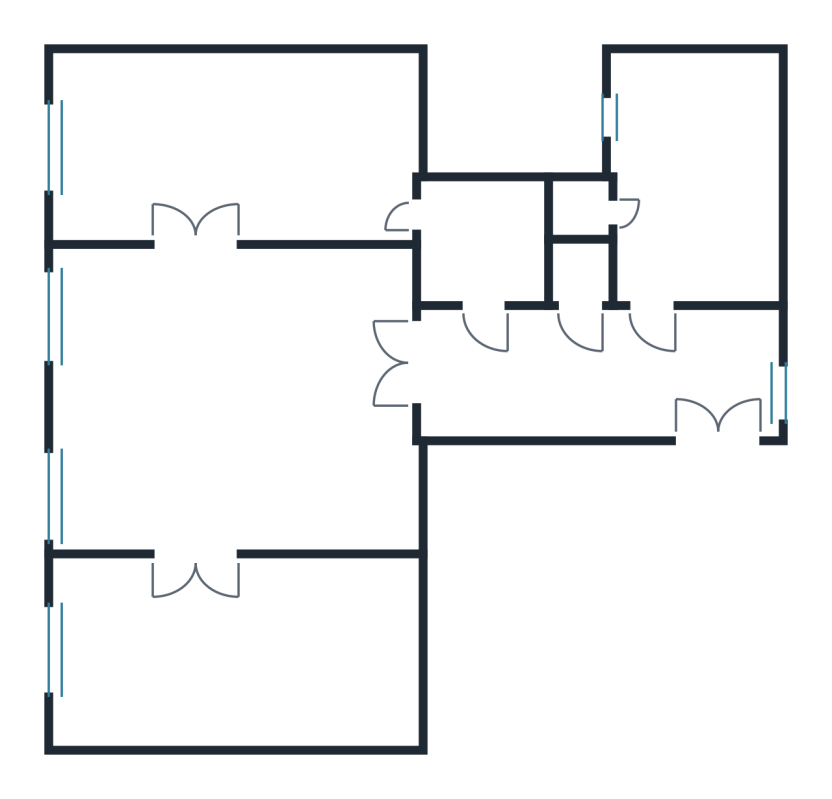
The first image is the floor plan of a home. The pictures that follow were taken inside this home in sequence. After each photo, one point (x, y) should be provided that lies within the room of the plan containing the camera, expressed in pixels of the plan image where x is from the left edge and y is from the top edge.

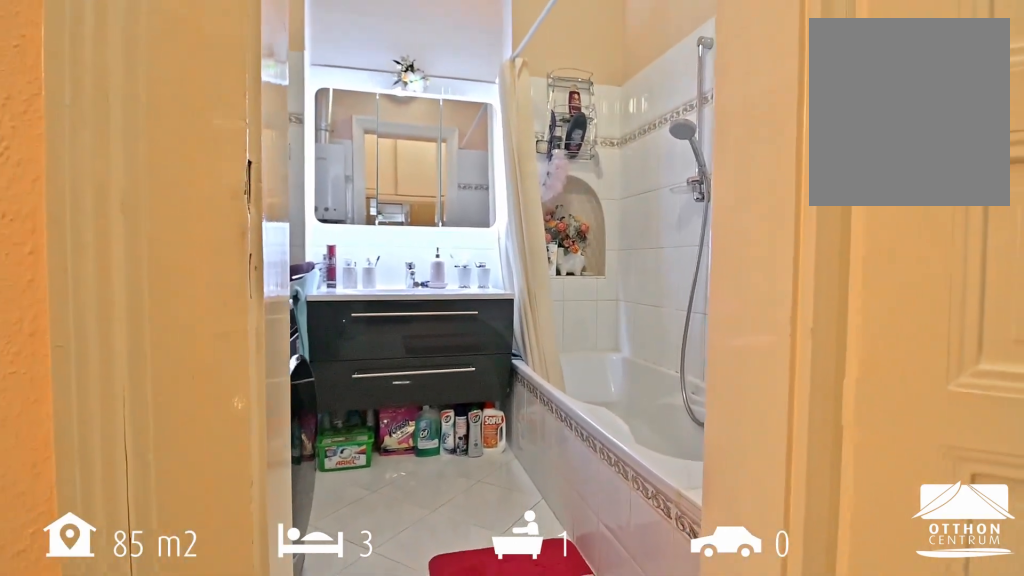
(443, 273)
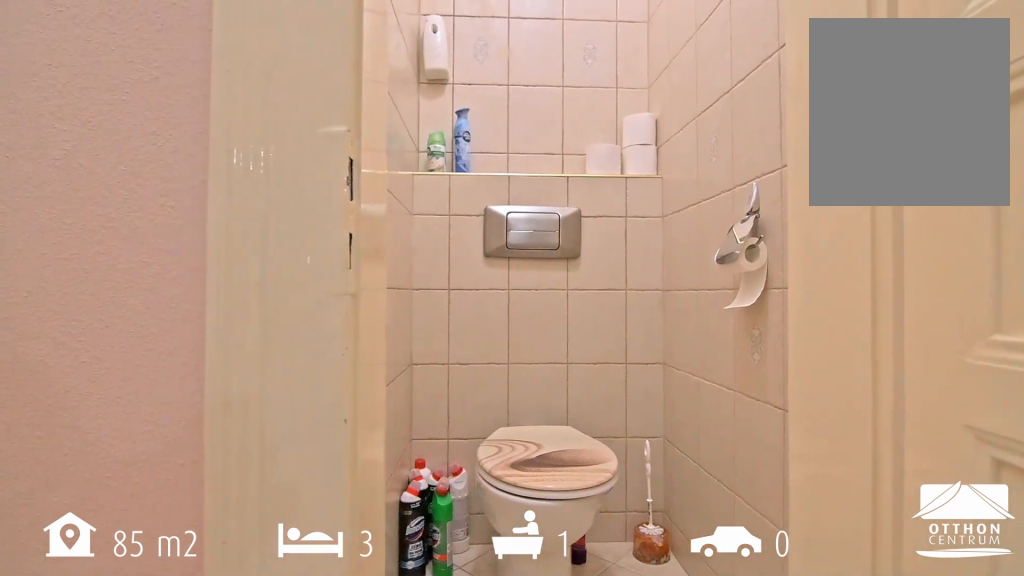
(587, 255)
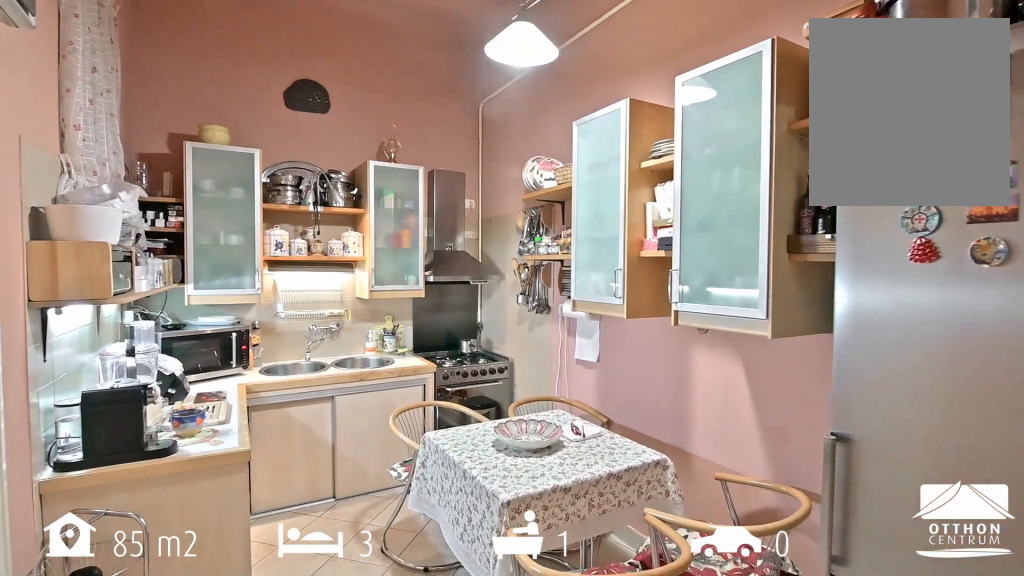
(708, 167)
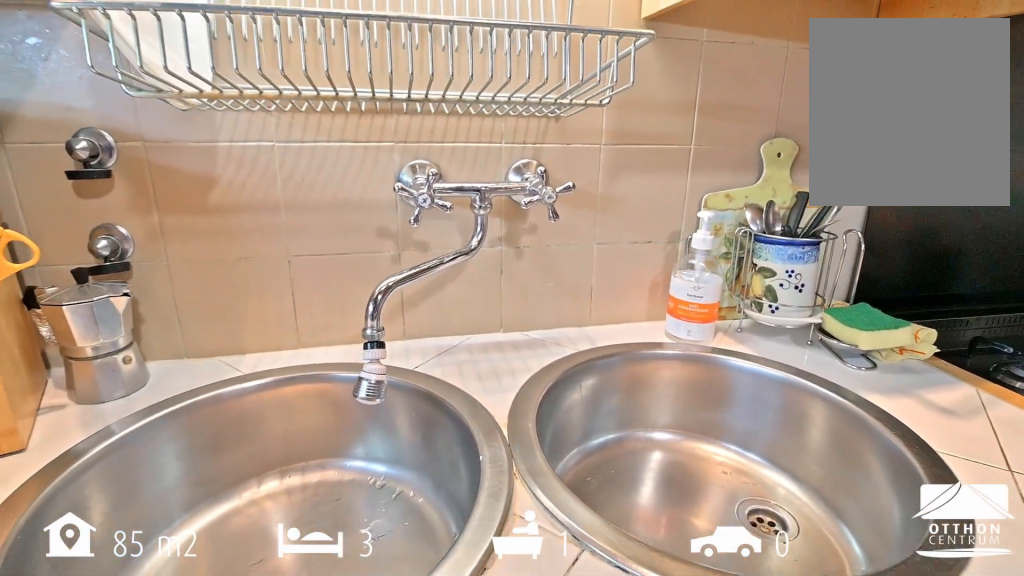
(708, 167)
